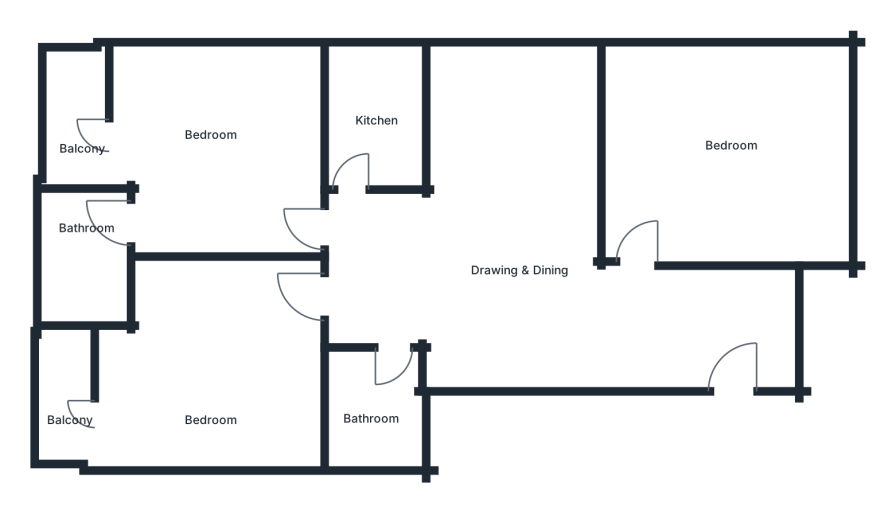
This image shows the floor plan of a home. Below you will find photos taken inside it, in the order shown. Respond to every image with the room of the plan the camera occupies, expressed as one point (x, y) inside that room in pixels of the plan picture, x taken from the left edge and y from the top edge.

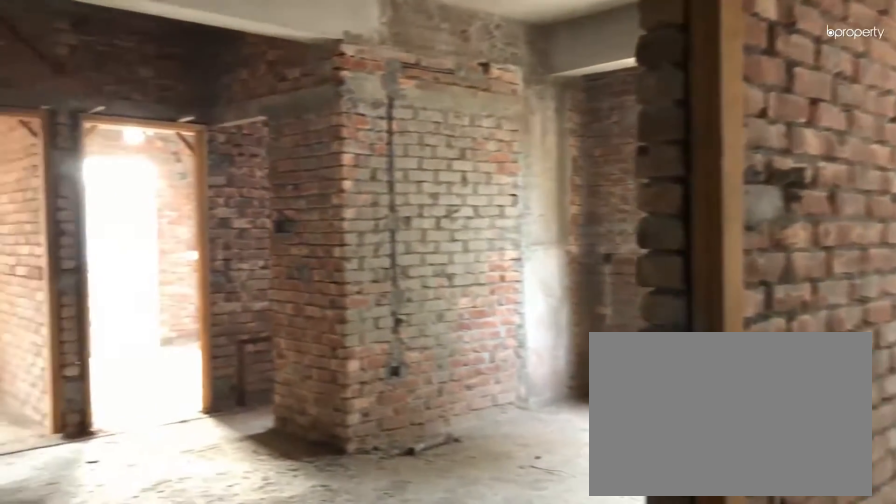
(512, 263)
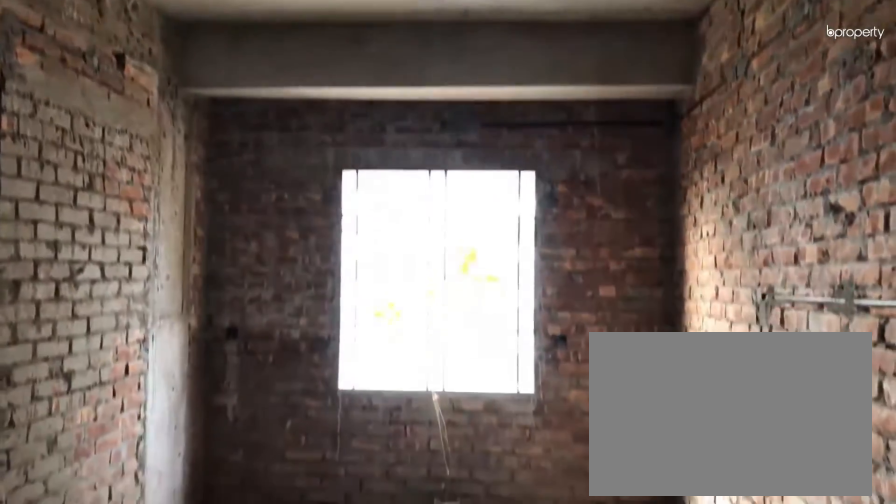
(534, 283)
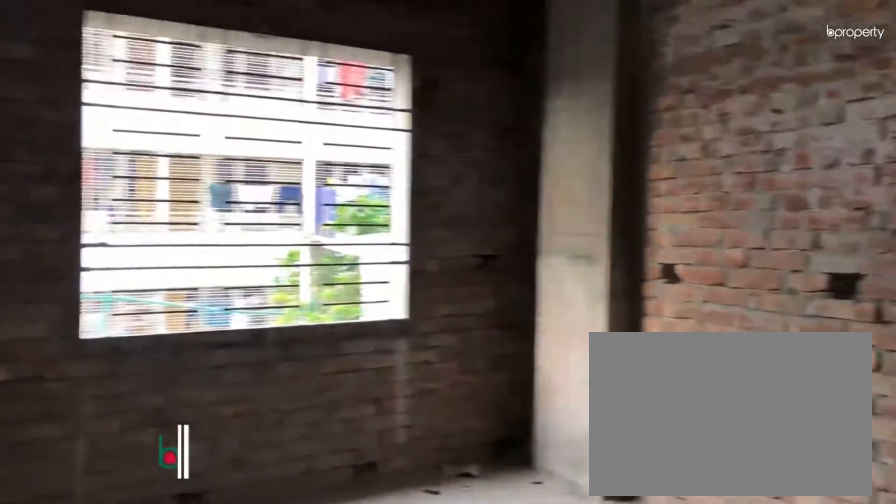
(698, 161)
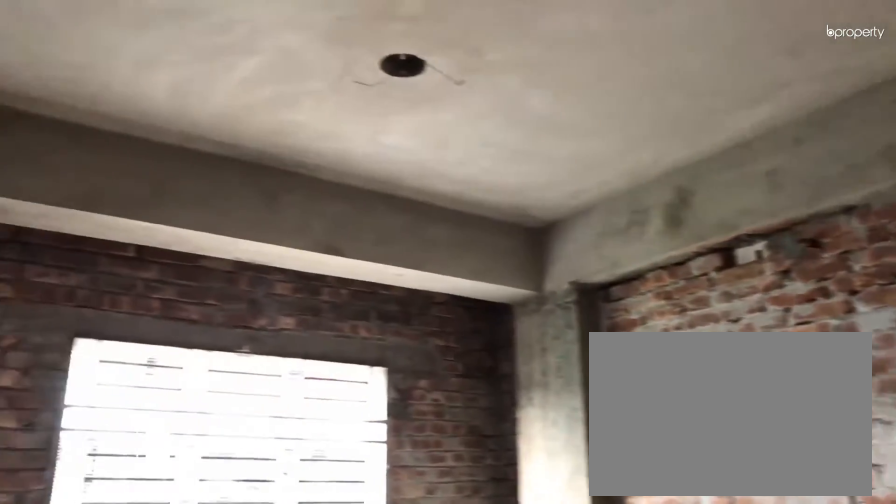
(698, 161)
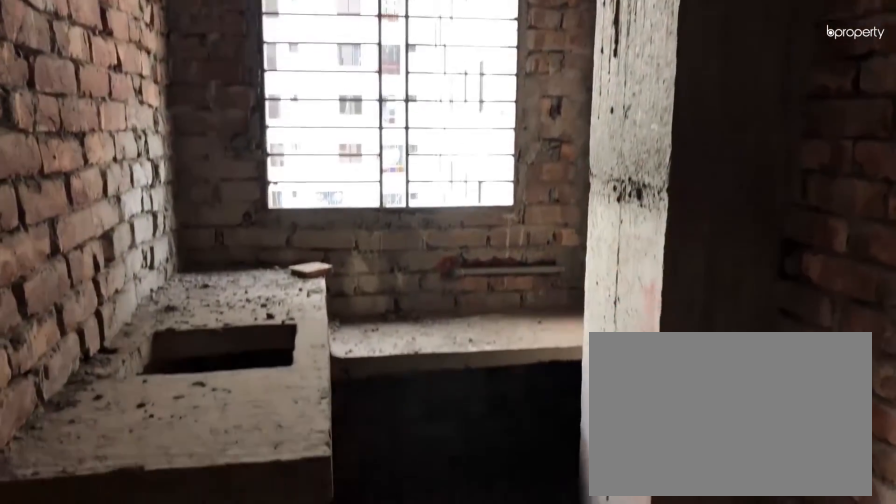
(379, 117)
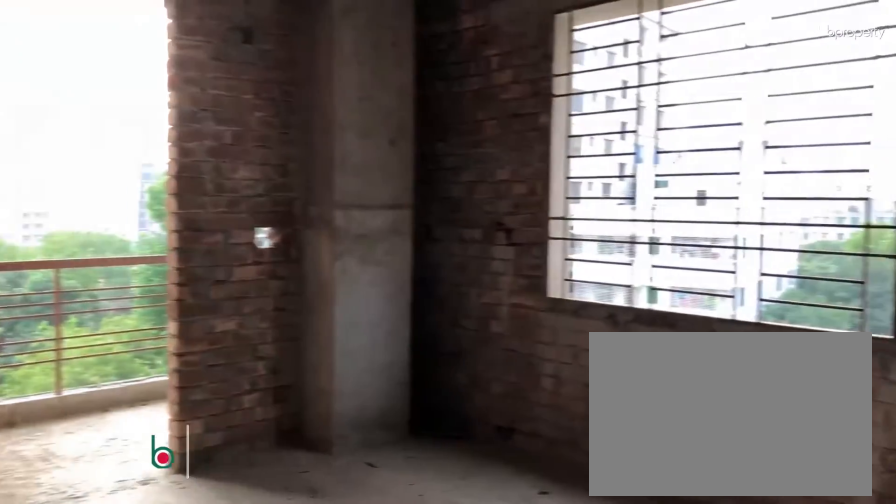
(218, 144)
